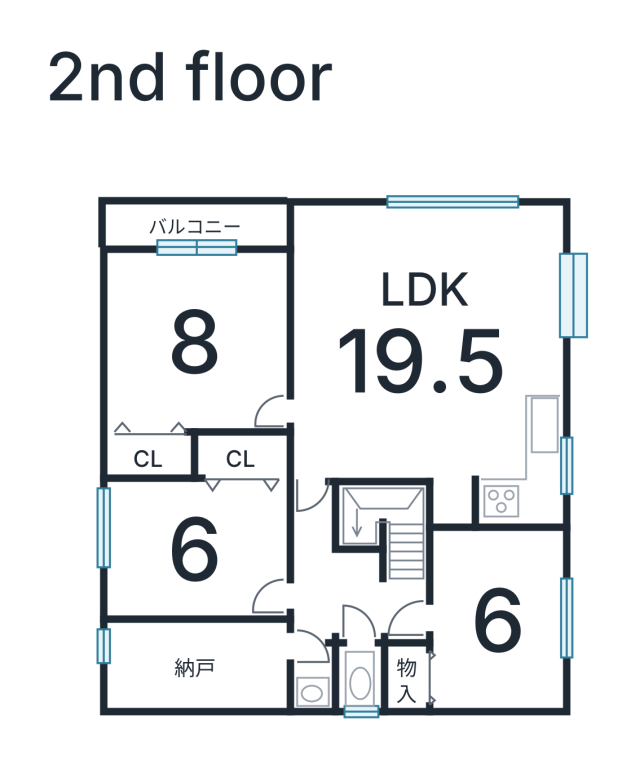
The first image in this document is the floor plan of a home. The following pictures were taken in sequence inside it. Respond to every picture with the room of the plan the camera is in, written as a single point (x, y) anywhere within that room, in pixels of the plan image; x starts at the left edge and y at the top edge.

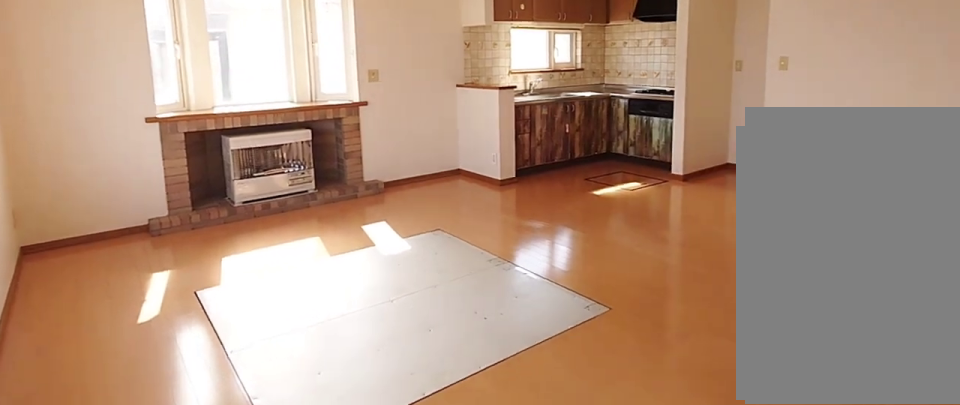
(416, 330)
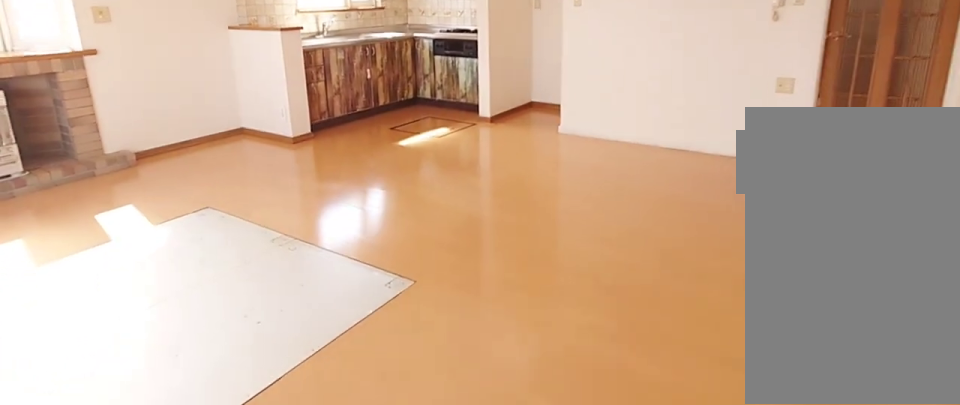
(416, 330)
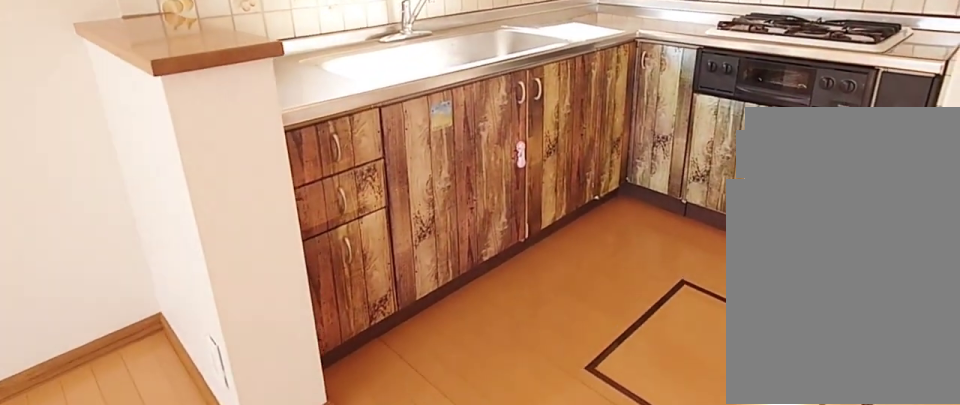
(482, 463)
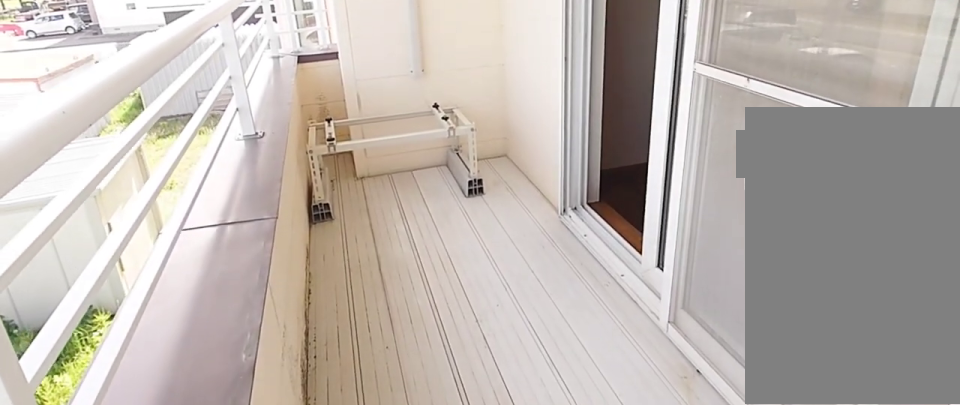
(184, 228)
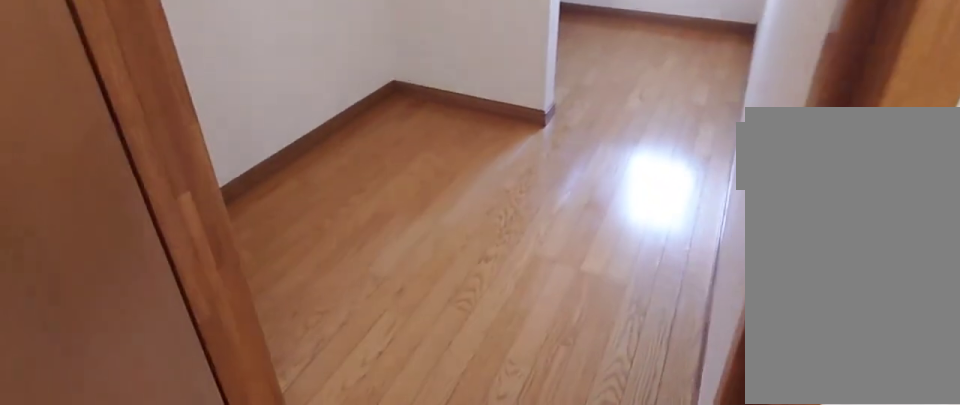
(189, 676)
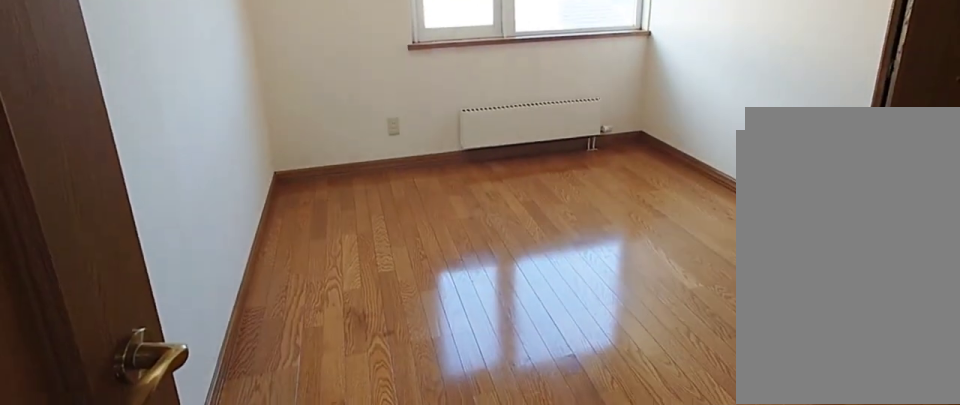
(189, 563)
